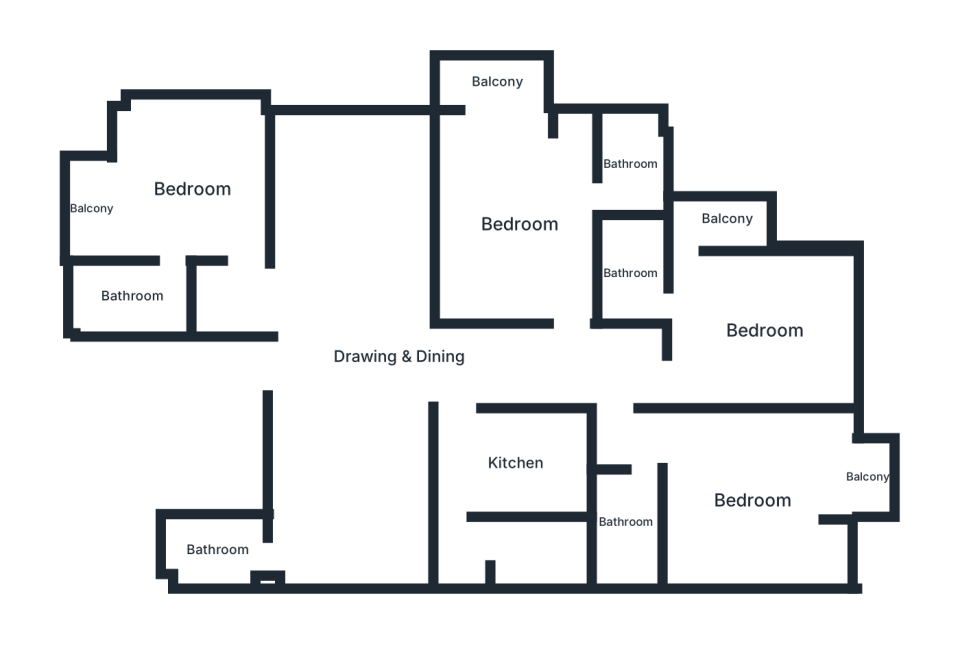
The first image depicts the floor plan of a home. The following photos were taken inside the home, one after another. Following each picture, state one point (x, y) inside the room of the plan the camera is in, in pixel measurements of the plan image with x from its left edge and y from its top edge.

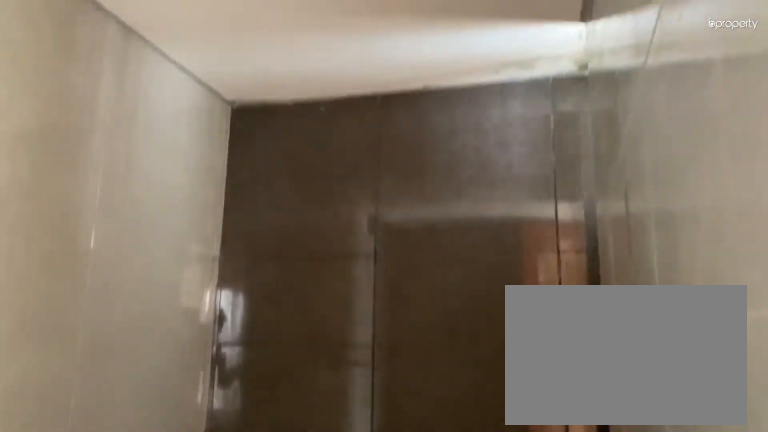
(631, 274)
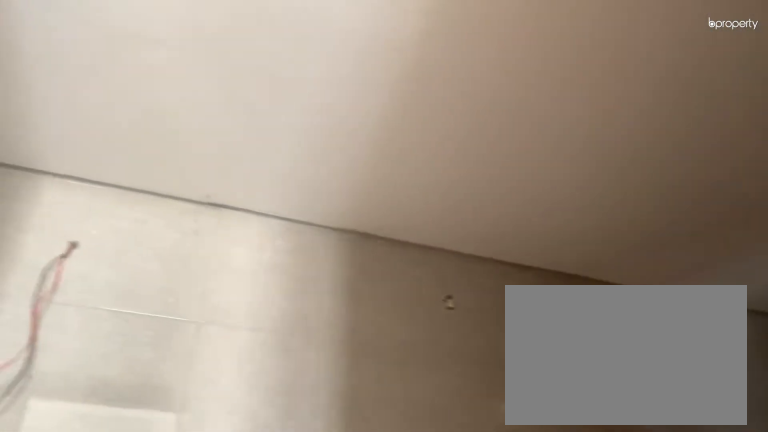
(631, 274)
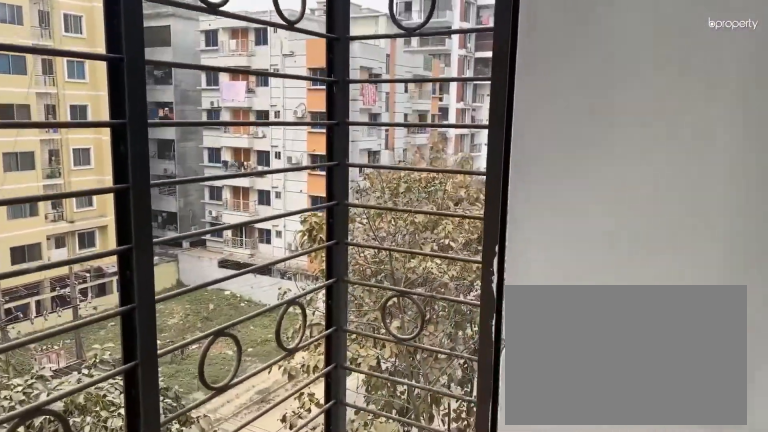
(728, 220)
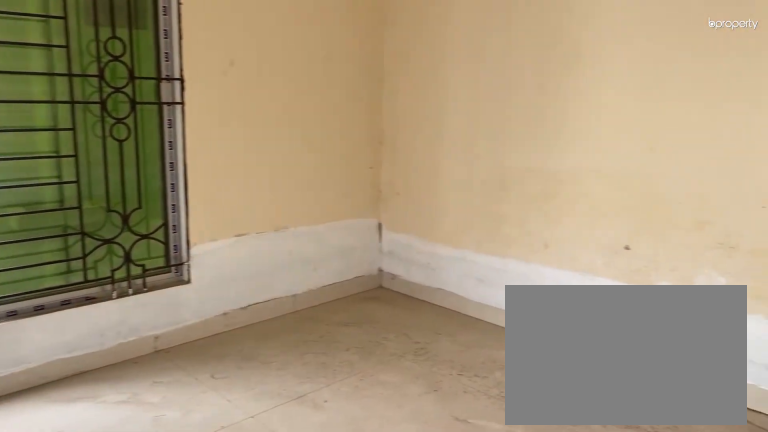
(753, 500)
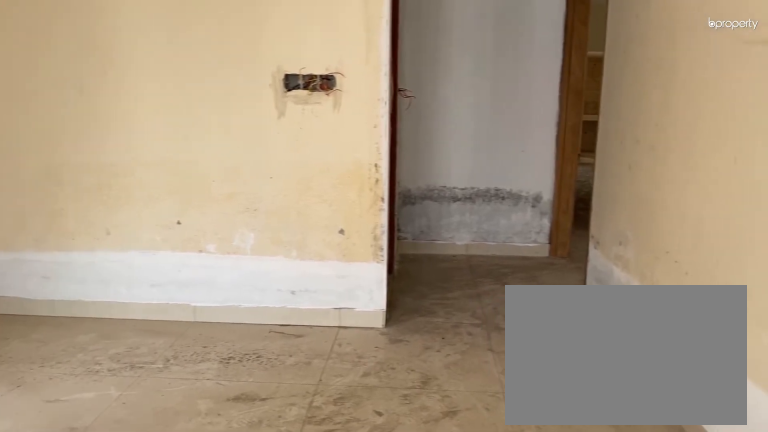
(753, 500)
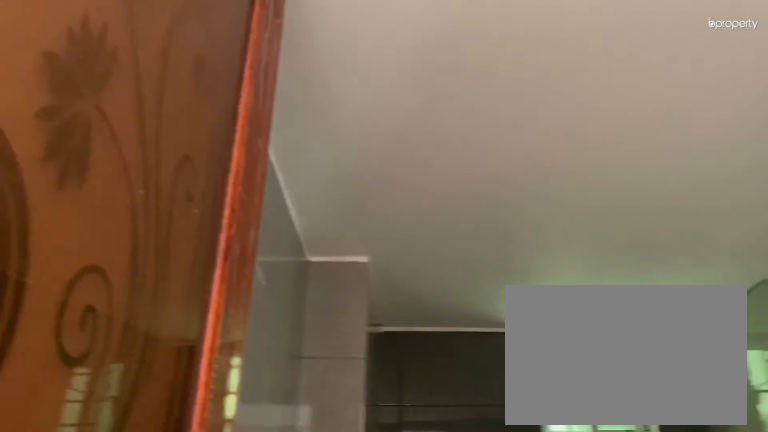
(625, 520)
